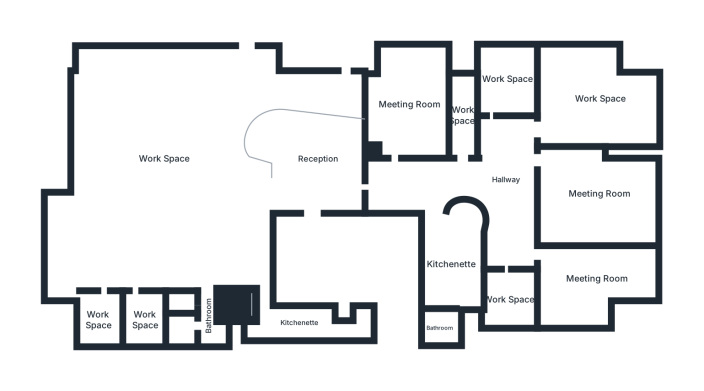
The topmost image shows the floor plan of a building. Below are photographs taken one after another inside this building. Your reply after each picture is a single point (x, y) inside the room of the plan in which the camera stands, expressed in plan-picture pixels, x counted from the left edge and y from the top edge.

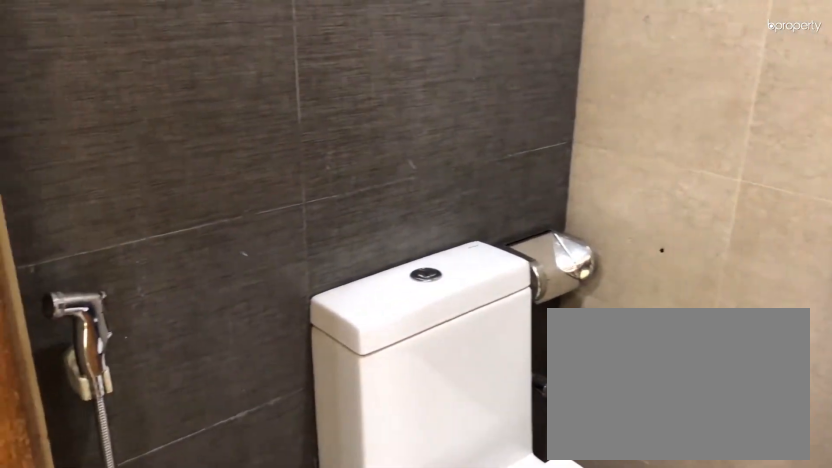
(181, 330)
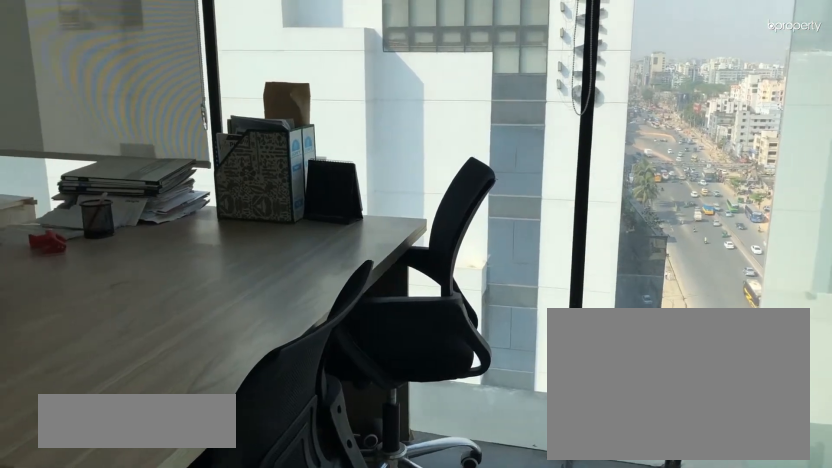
(144, 317)
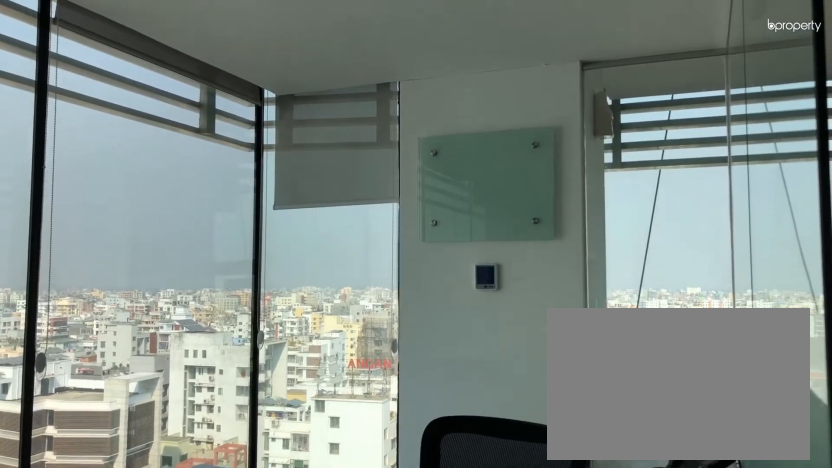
(98, 318)
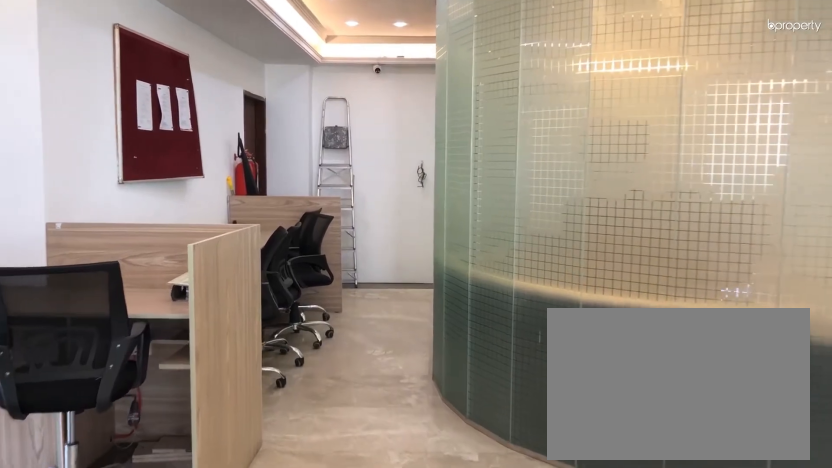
(261, 93)
